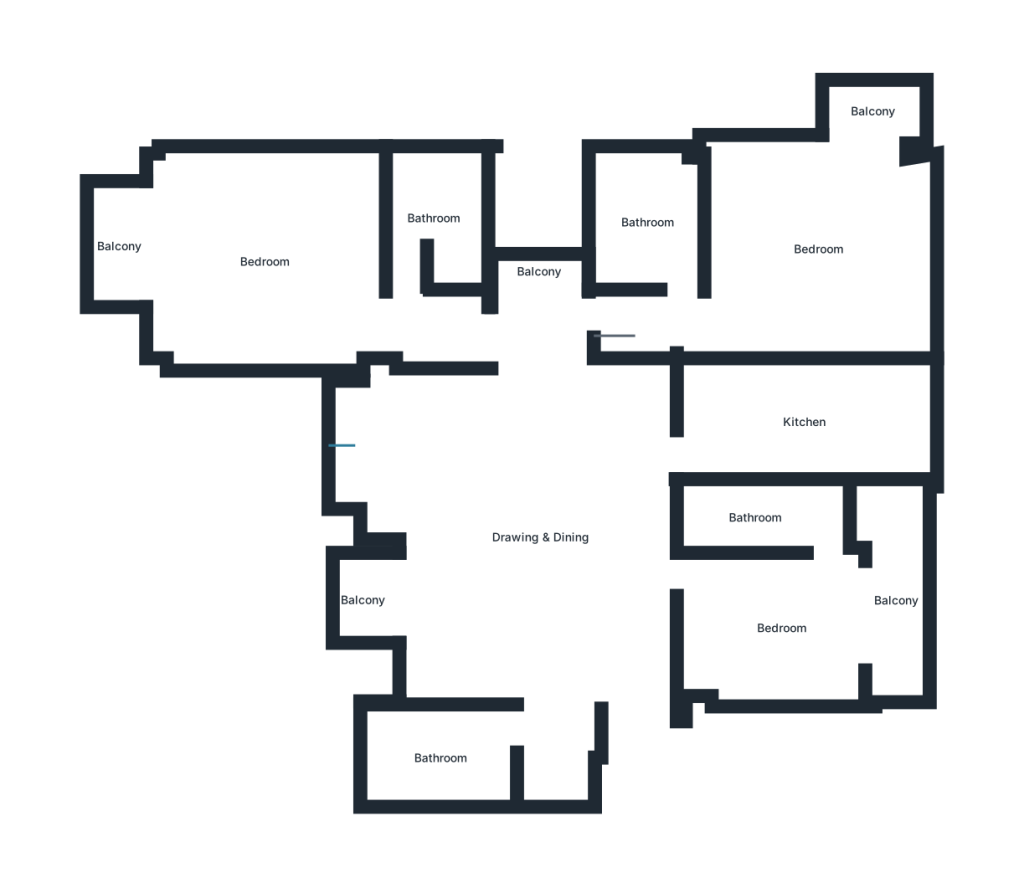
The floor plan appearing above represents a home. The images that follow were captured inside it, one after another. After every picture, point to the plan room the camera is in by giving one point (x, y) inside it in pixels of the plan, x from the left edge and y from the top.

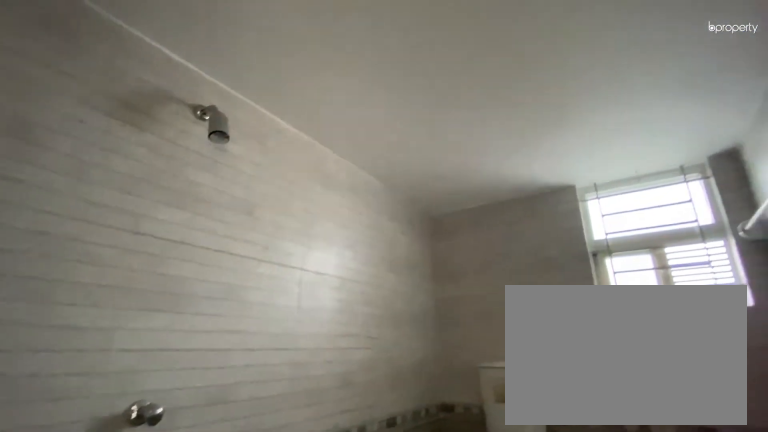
(441, 755)
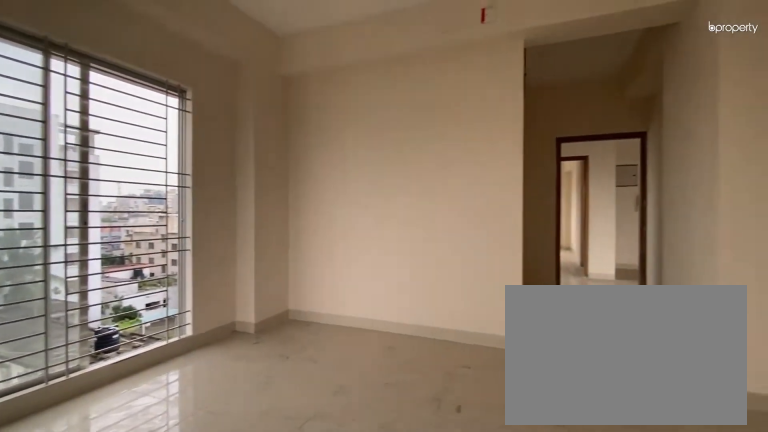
(269, 267)
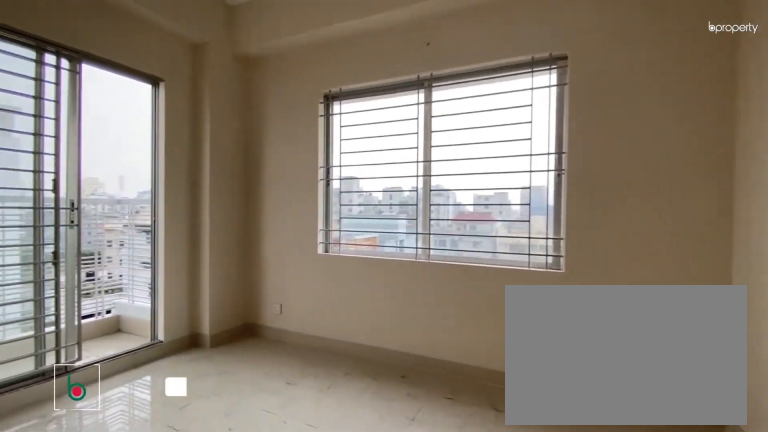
(812, 256)
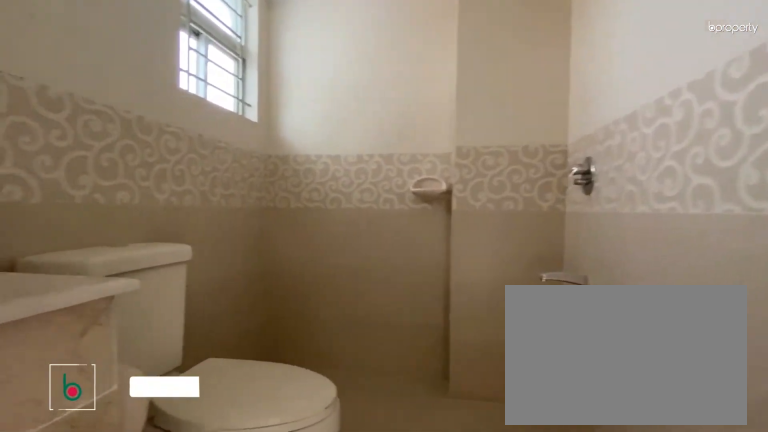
(649, 223)
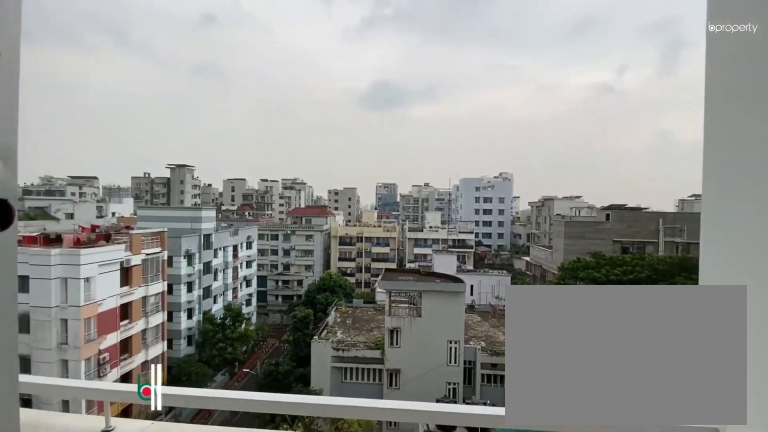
(899, 604)
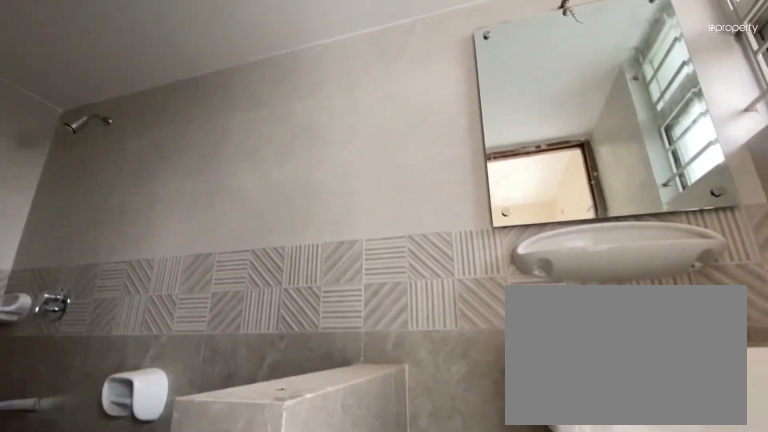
(750, 520)
